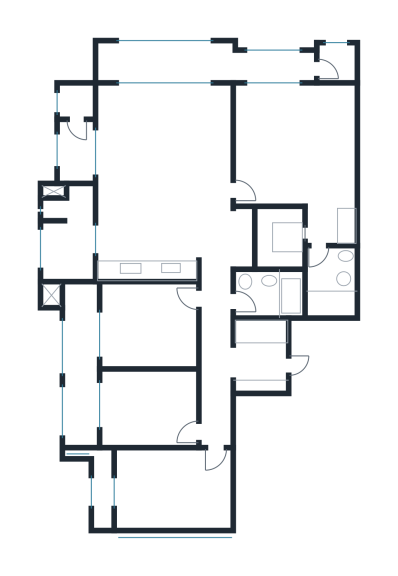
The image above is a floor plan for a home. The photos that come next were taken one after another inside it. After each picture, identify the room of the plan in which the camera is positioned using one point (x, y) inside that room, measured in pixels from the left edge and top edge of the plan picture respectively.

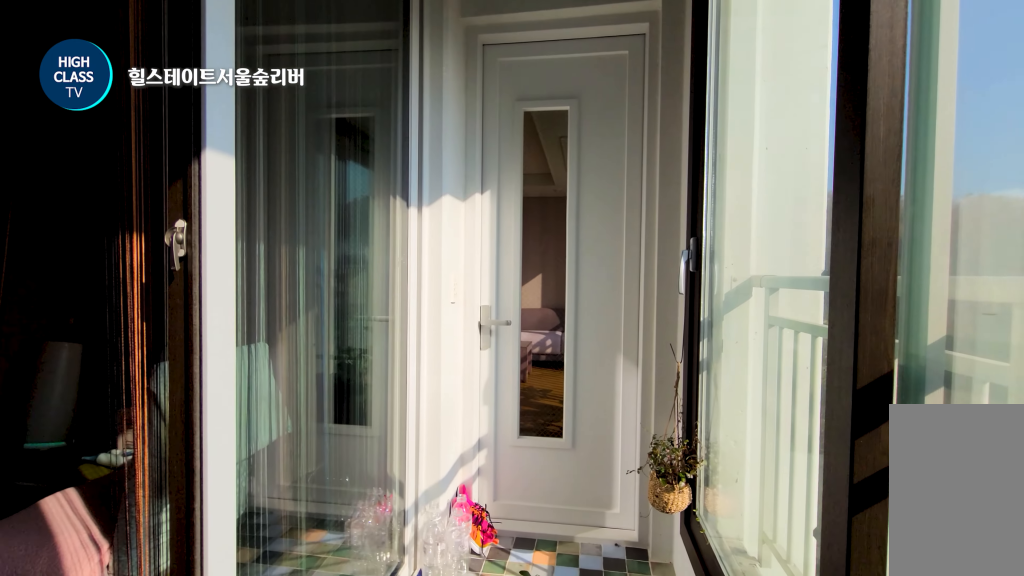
(296, 128)
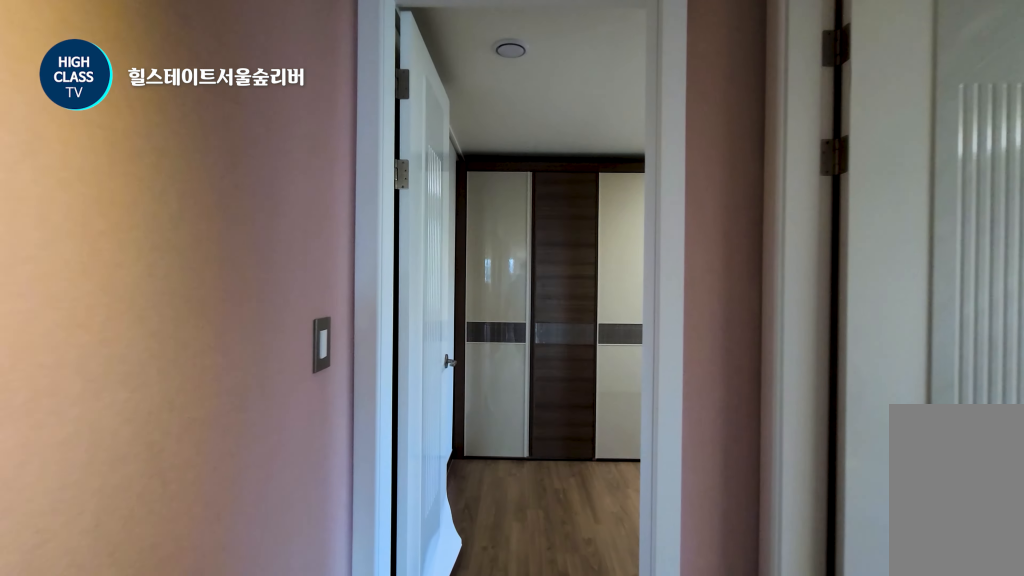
(215, 355)
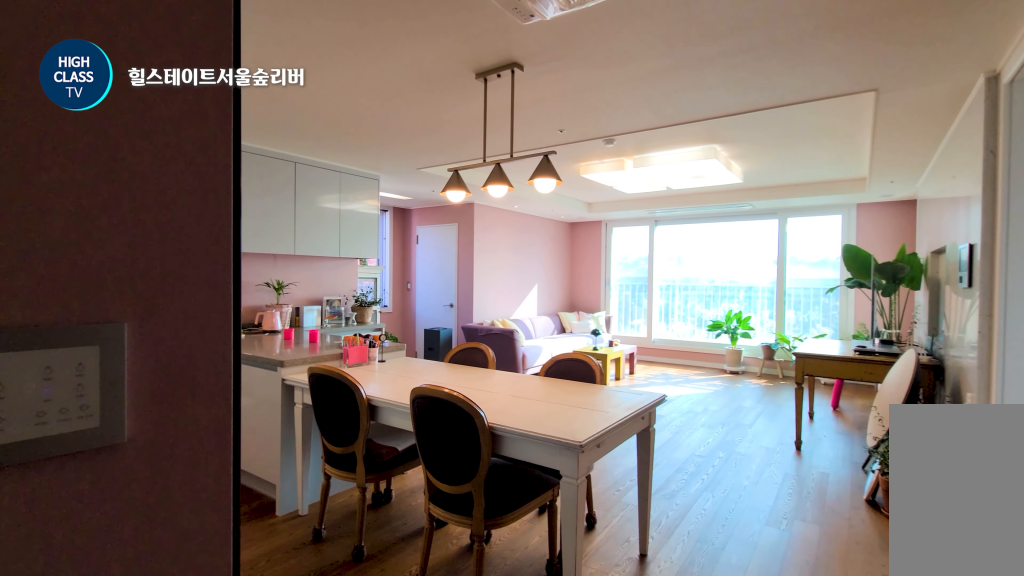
(215, 355)
